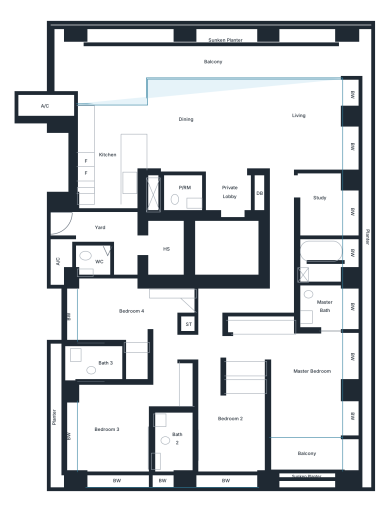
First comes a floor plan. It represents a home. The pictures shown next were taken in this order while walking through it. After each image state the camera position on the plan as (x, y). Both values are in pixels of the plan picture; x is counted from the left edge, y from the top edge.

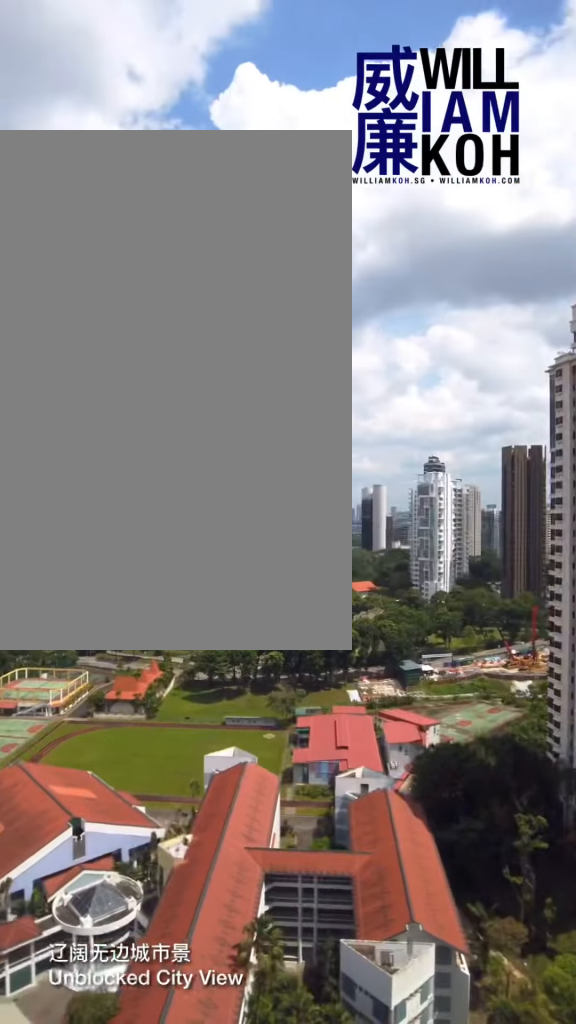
(135, 48)
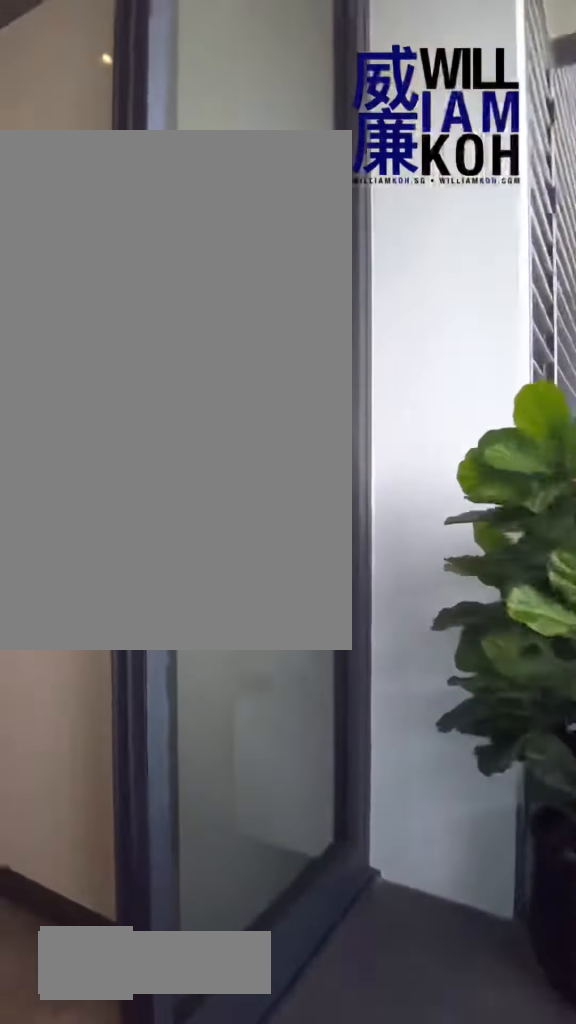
(120, 70)
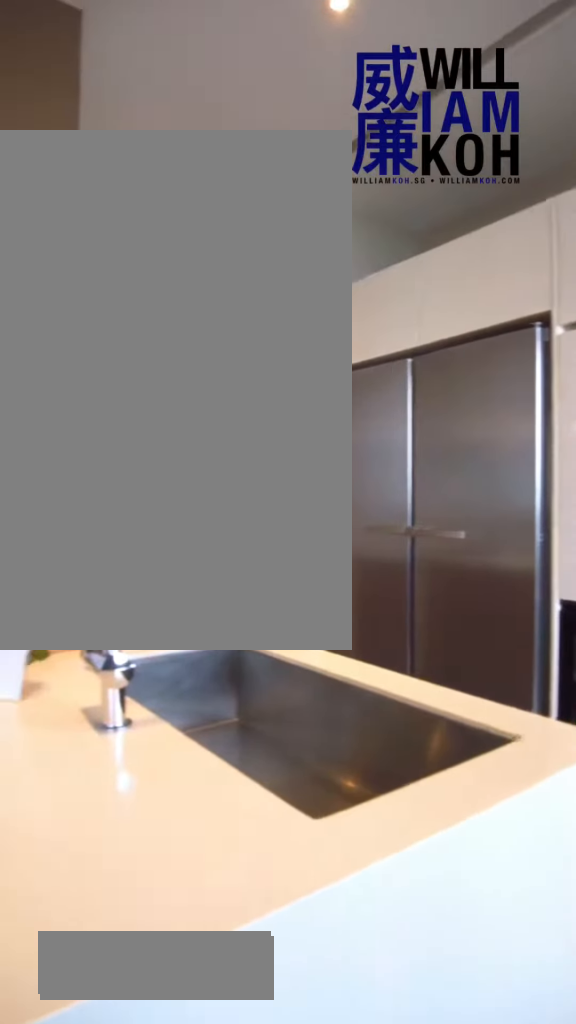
(136, 120)
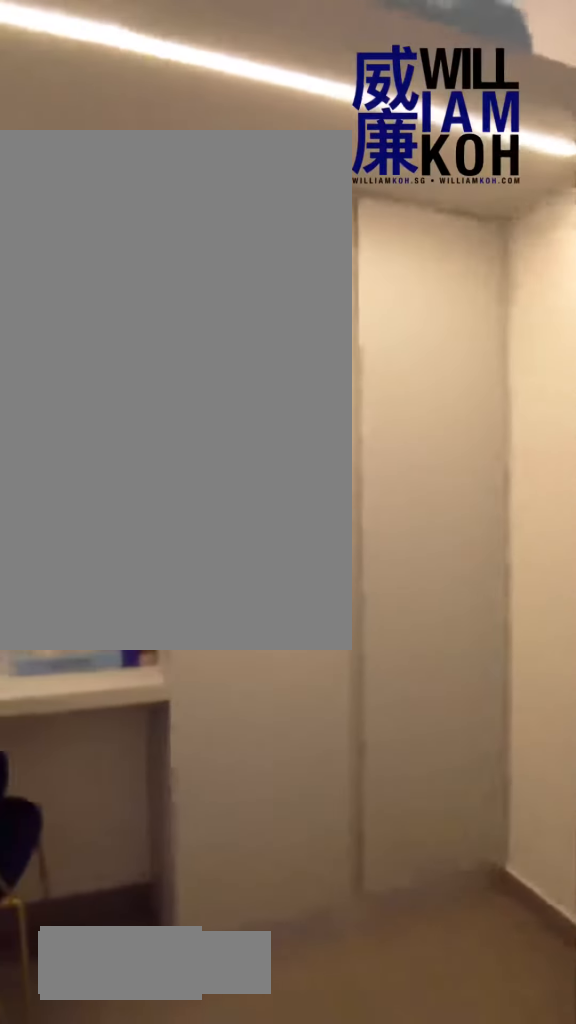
(164, 248)
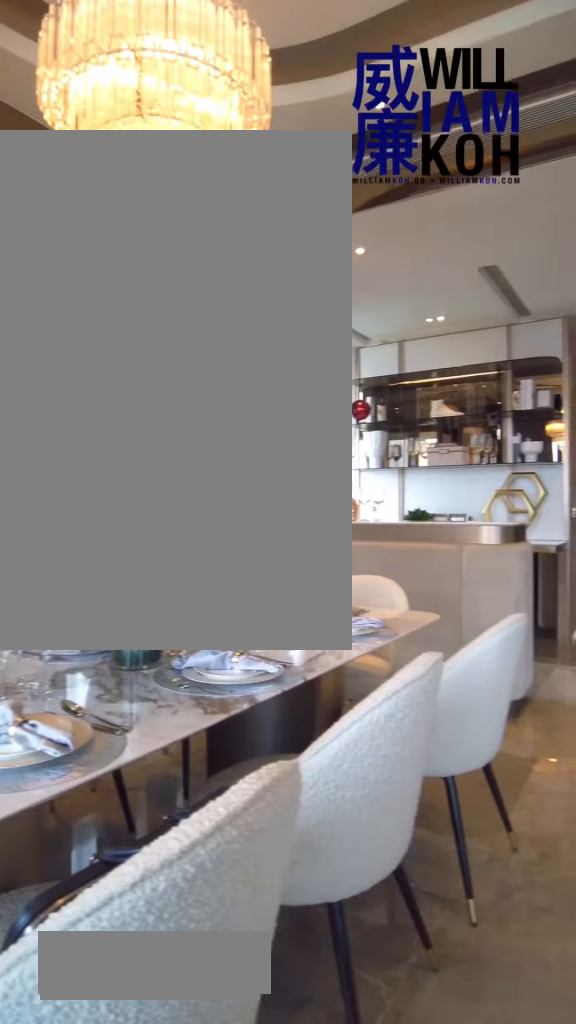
(301, 97)
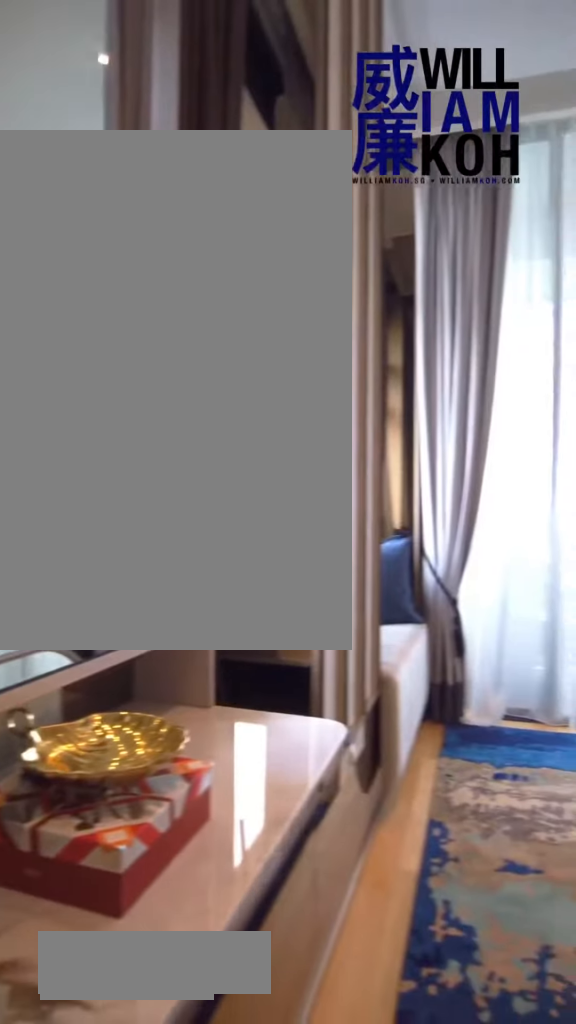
(334, 347)
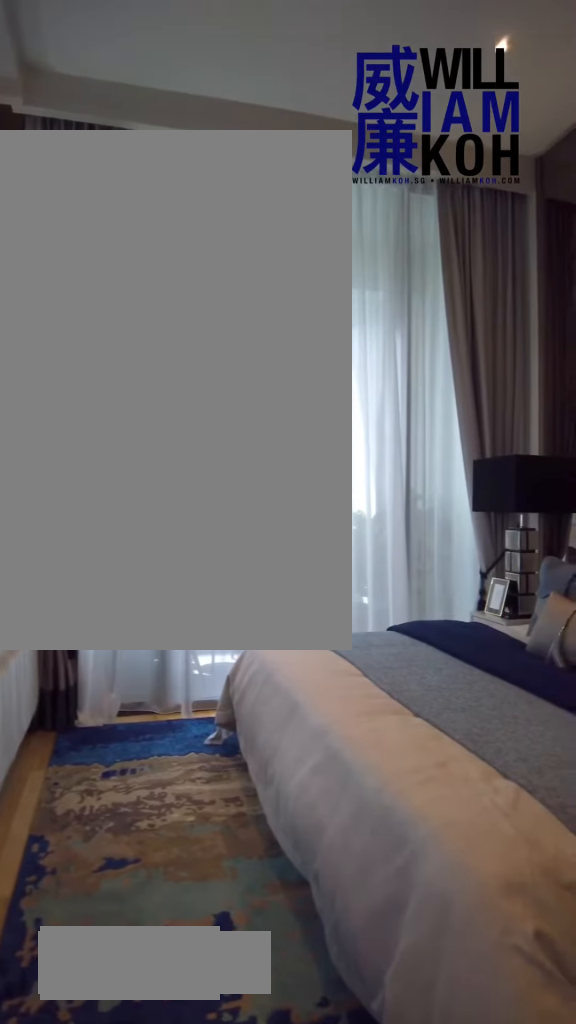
(333, 347)
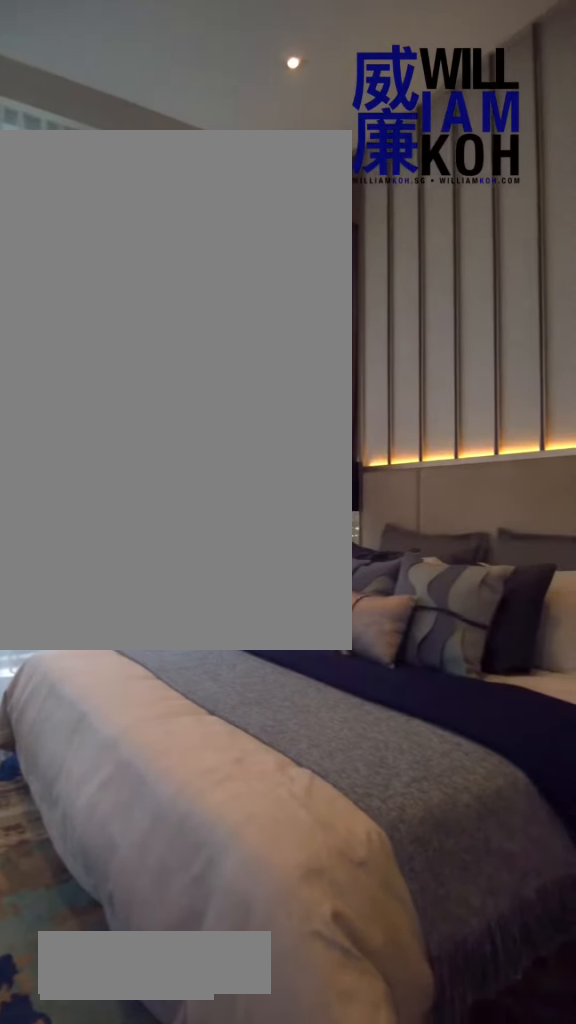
(334, 347)
